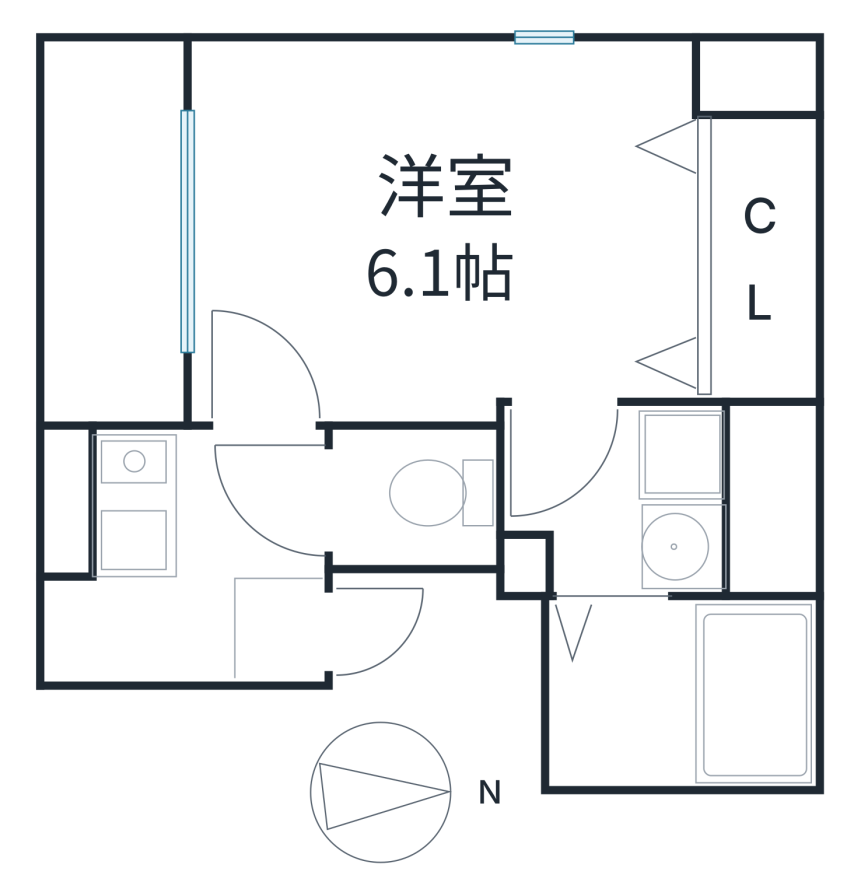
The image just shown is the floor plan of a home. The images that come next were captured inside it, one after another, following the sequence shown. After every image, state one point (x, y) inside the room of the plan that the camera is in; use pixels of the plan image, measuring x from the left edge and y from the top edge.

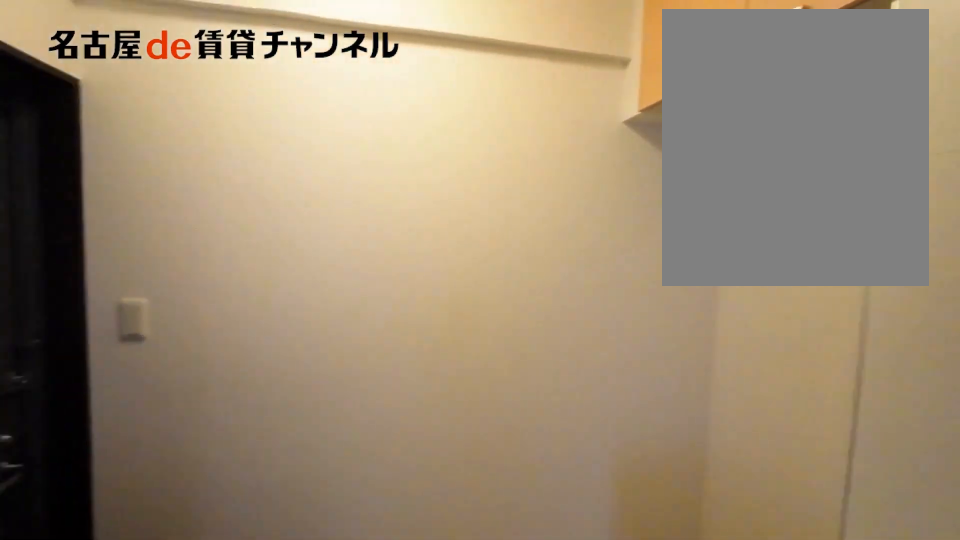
(172, 546)
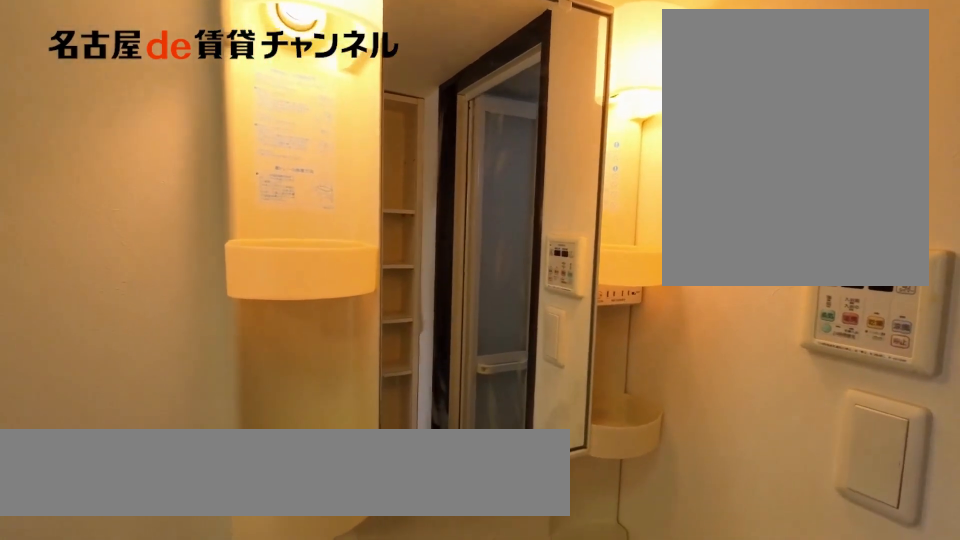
(618, 501)
